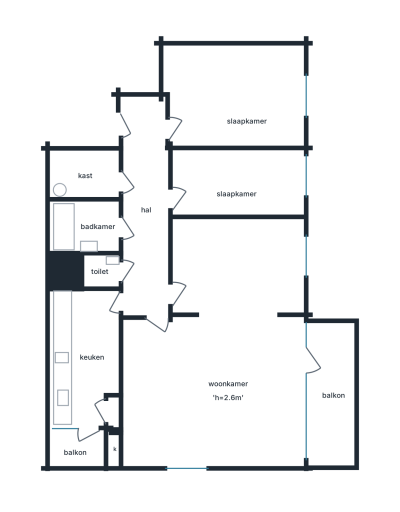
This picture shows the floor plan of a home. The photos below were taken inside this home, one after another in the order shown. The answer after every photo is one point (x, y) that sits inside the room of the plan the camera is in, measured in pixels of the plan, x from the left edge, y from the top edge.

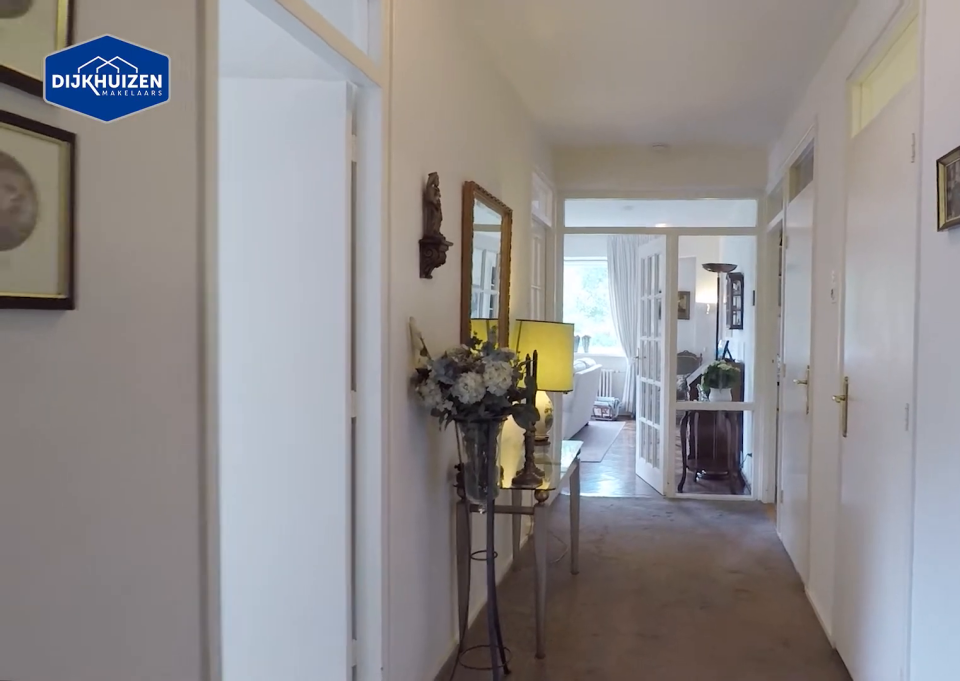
(146, 210)
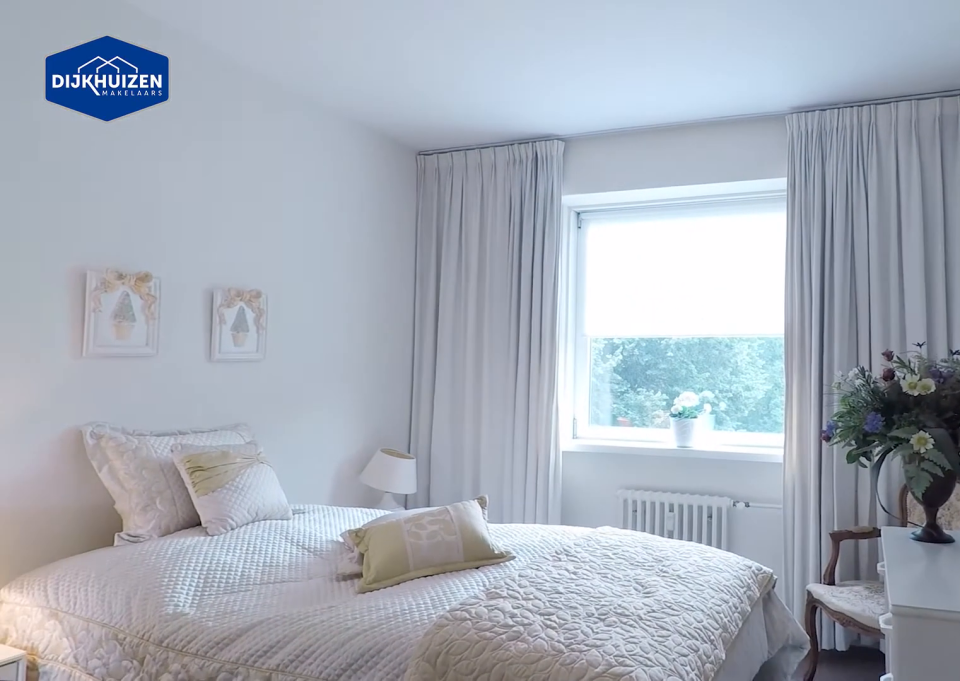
(234, 94)
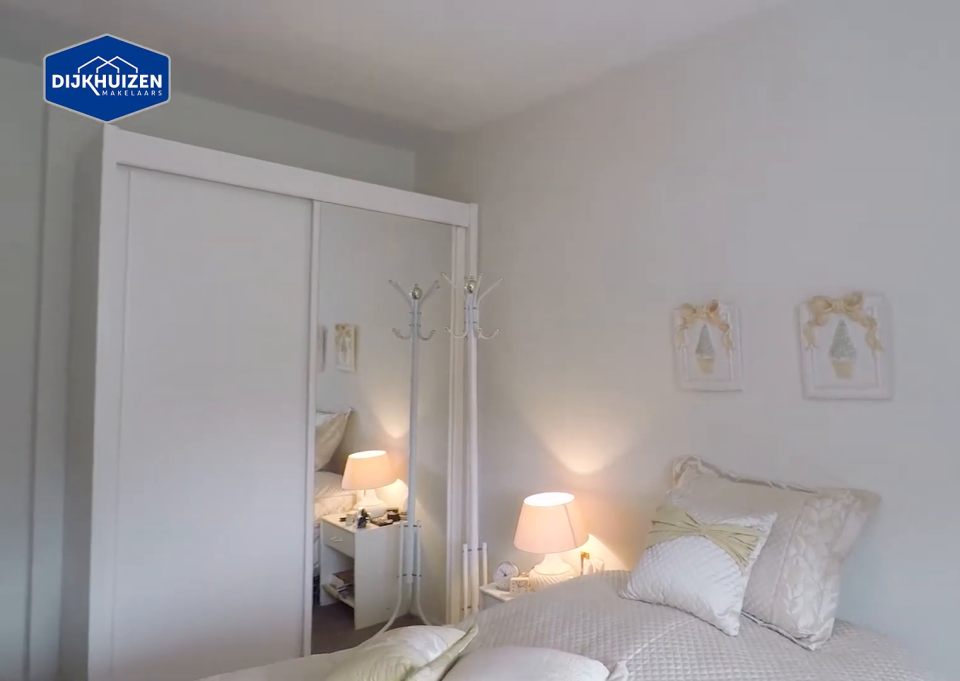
(234, 94)
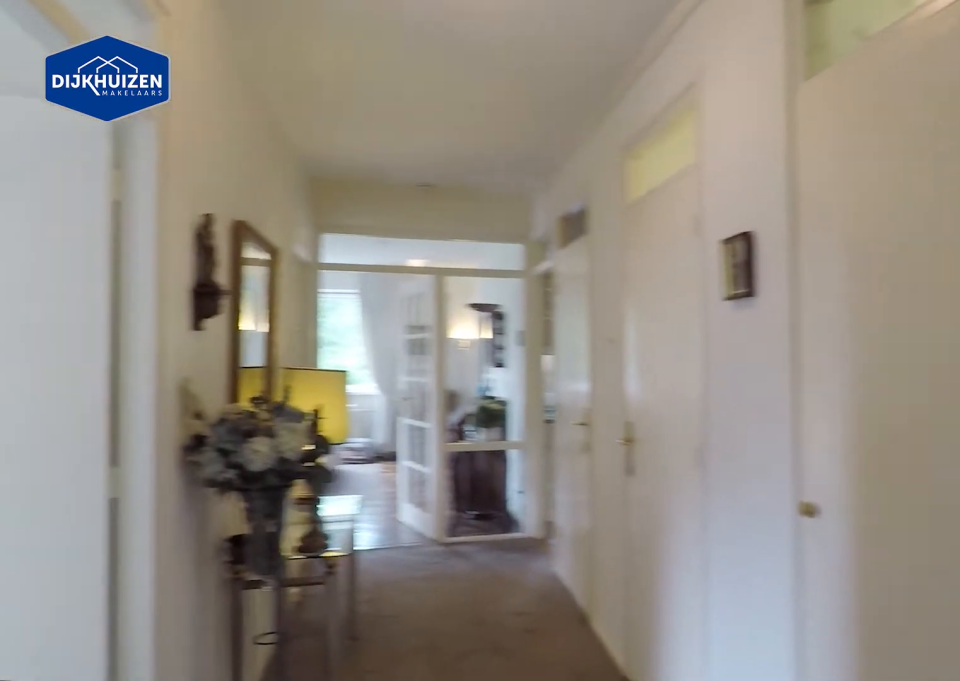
(146, 210)
